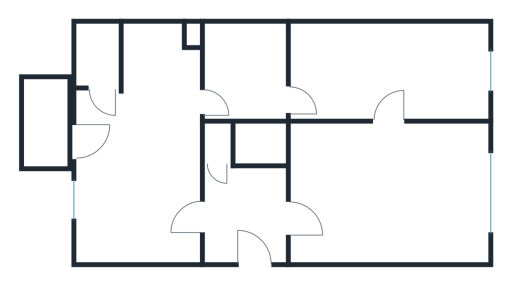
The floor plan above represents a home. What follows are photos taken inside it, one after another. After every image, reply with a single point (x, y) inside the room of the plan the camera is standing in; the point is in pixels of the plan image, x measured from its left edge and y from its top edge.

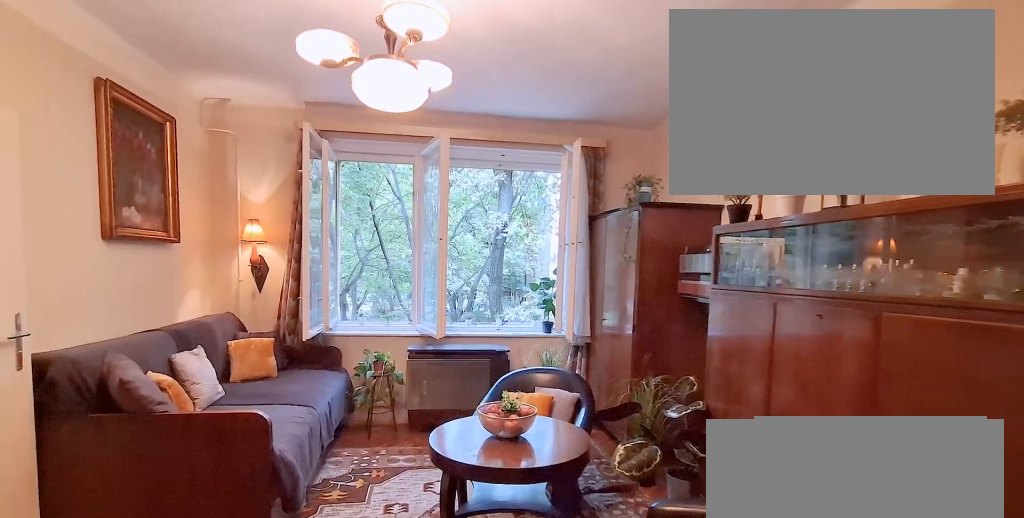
(386, 195)
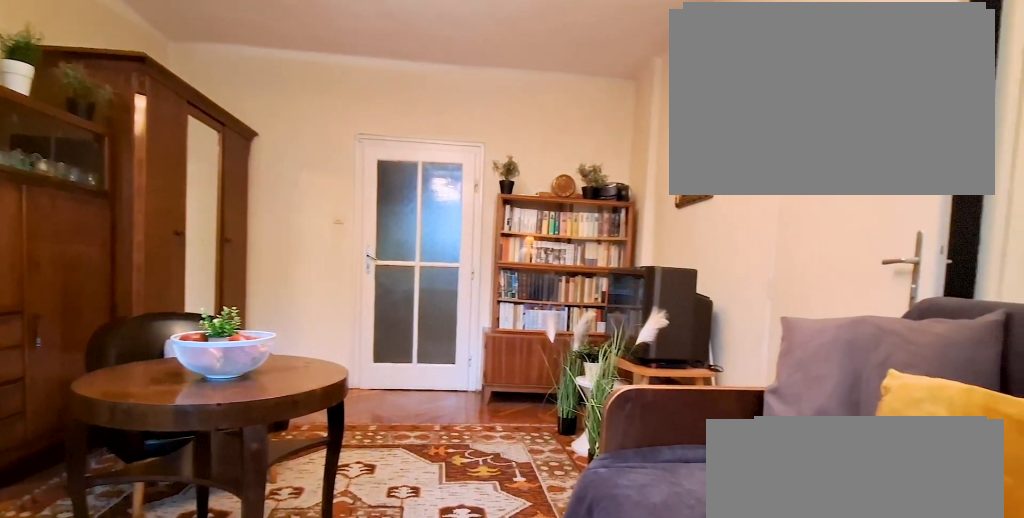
(386, 196)
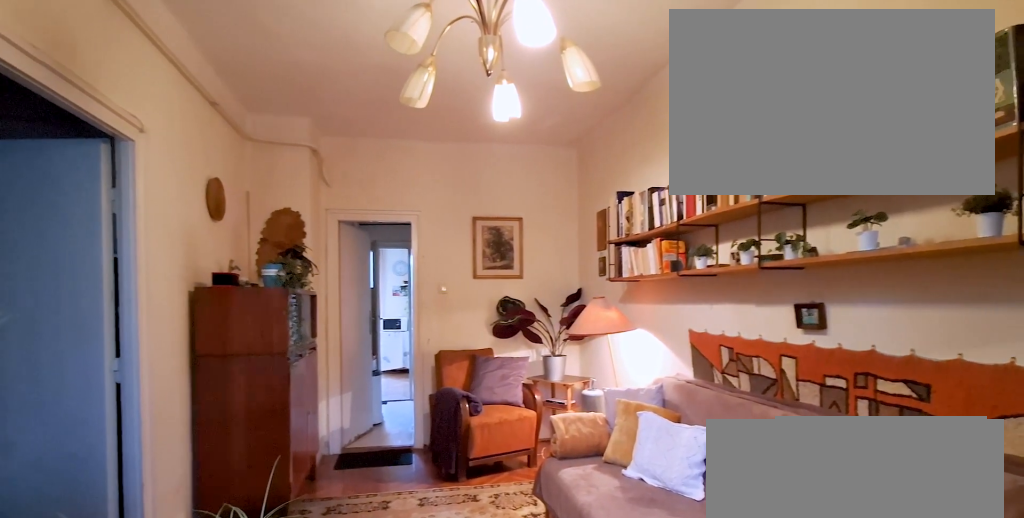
(386, 70)
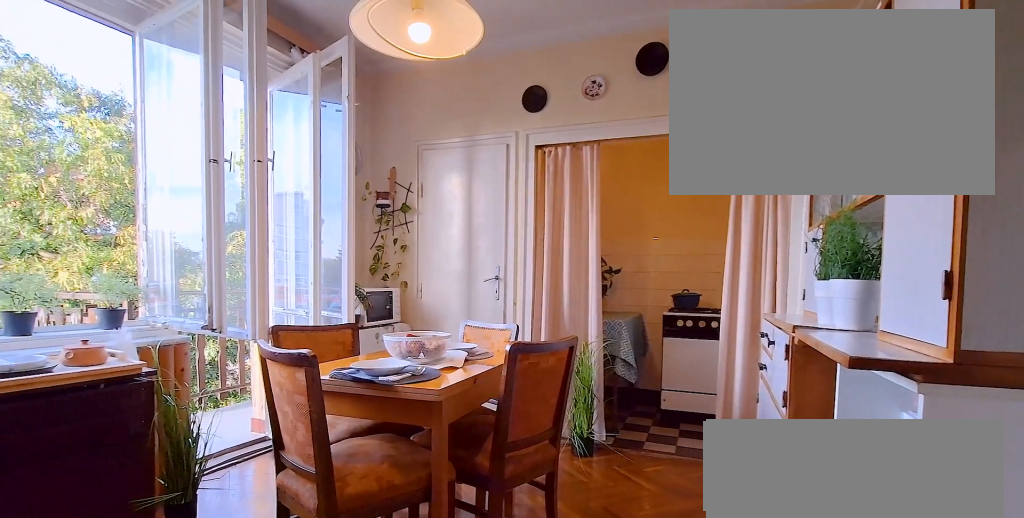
(141, 155)
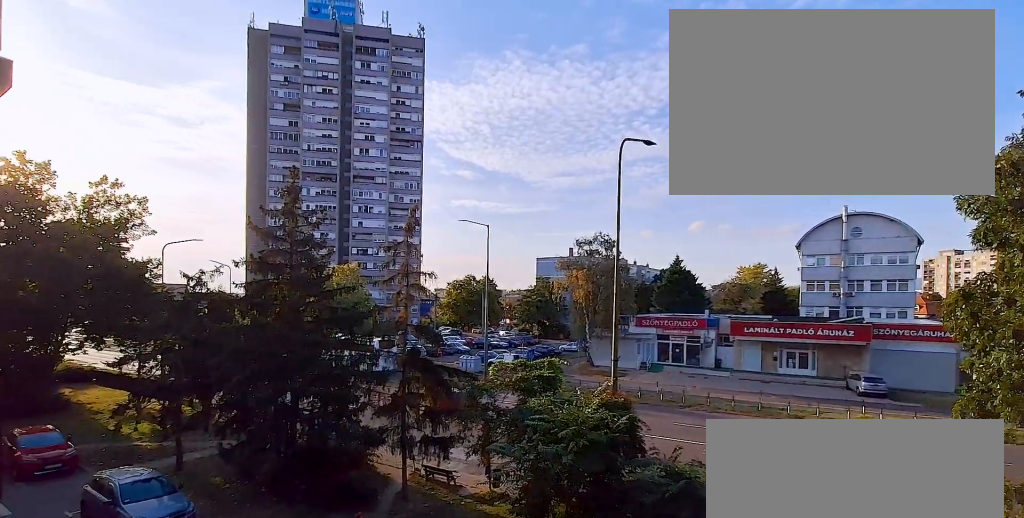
(50, 131)
